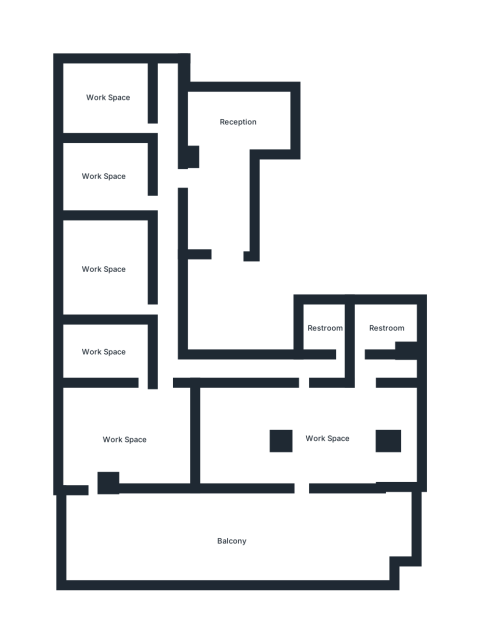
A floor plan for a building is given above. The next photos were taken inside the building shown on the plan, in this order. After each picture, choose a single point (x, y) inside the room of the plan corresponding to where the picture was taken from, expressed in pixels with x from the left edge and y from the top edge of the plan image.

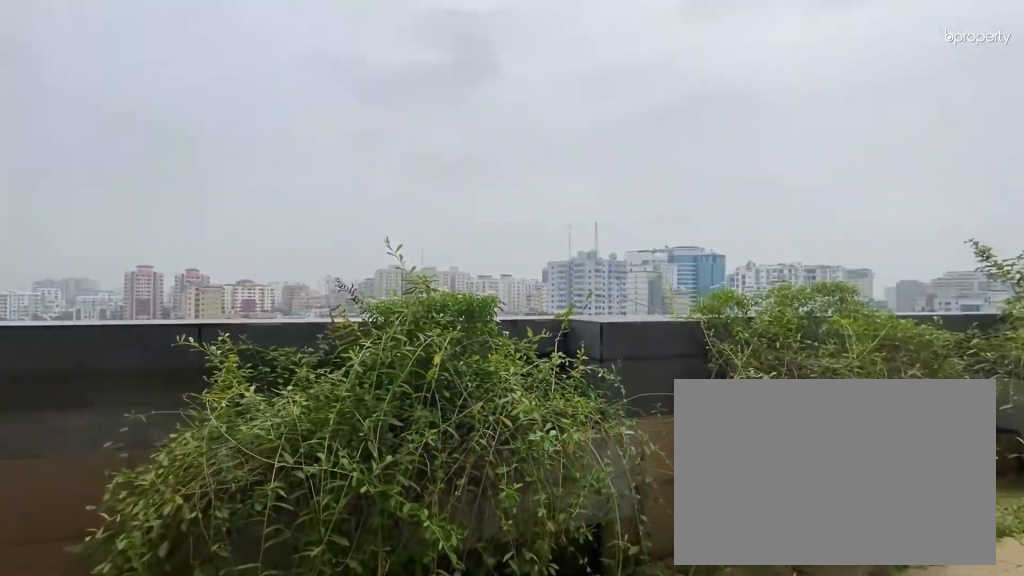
(280, 547)
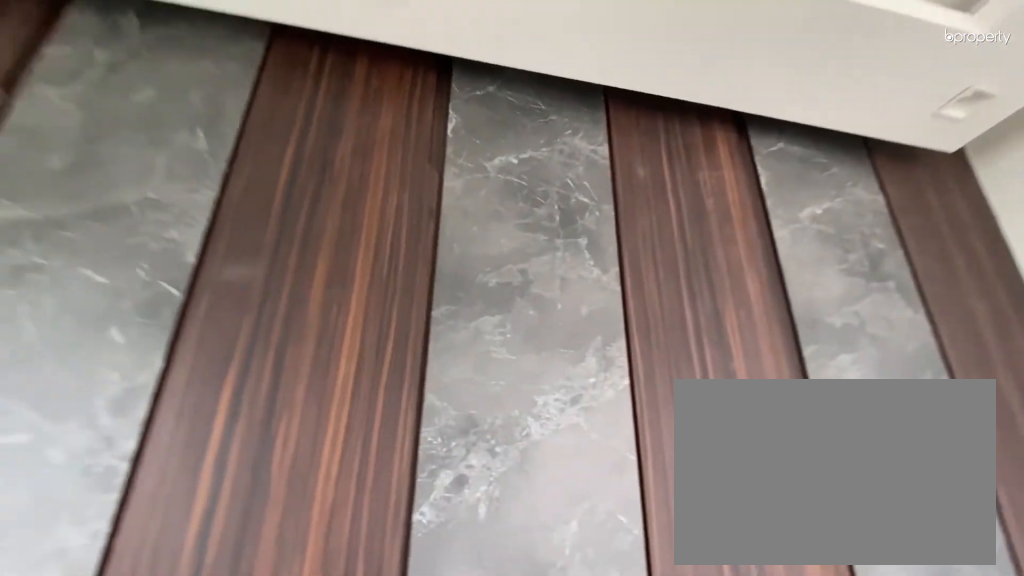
(103, 352)
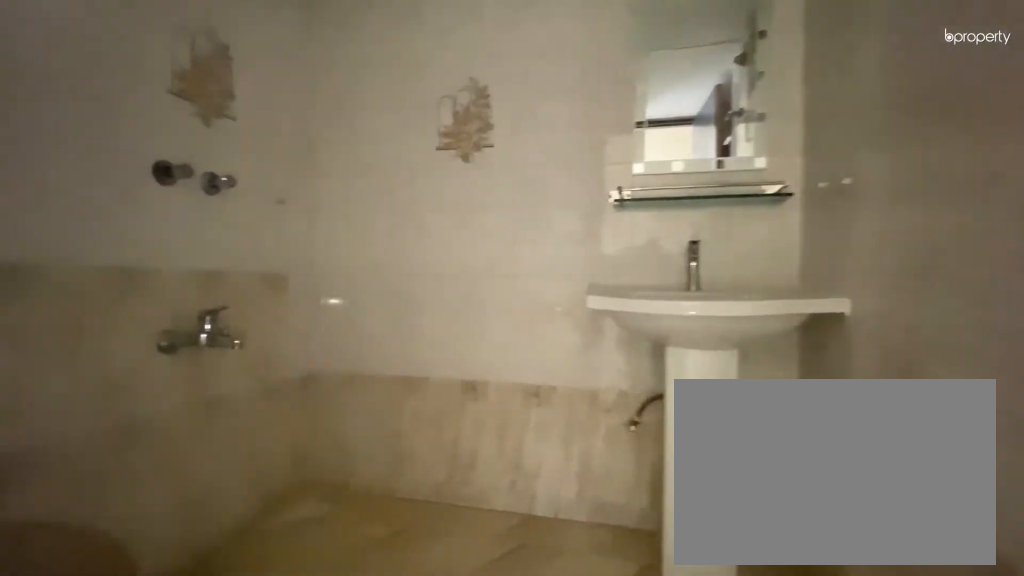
(328, 330)
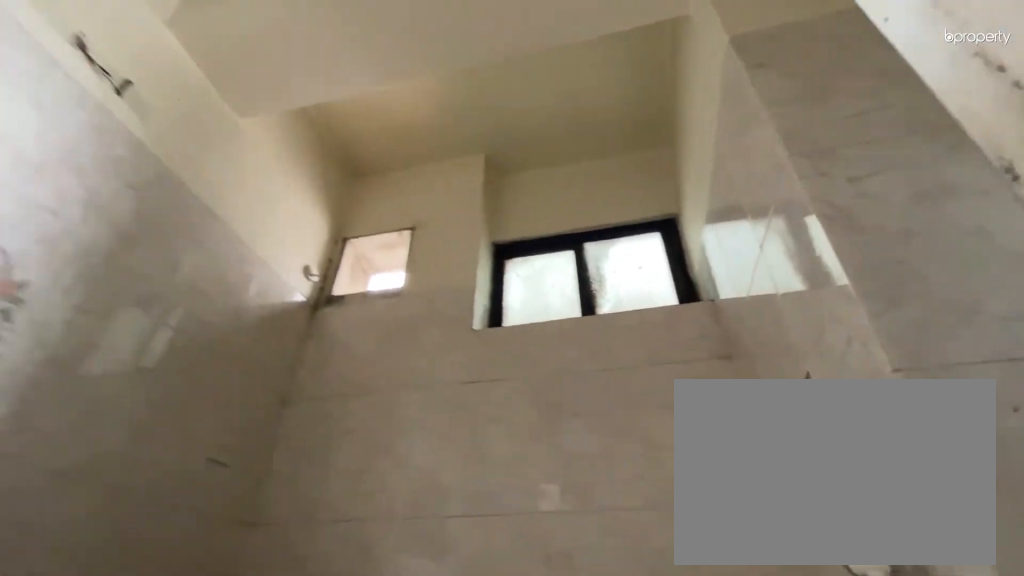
(381, 330)
